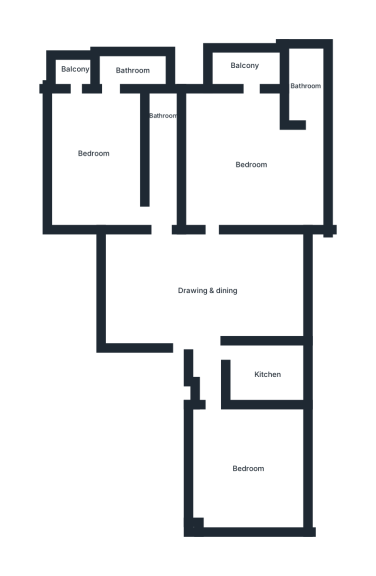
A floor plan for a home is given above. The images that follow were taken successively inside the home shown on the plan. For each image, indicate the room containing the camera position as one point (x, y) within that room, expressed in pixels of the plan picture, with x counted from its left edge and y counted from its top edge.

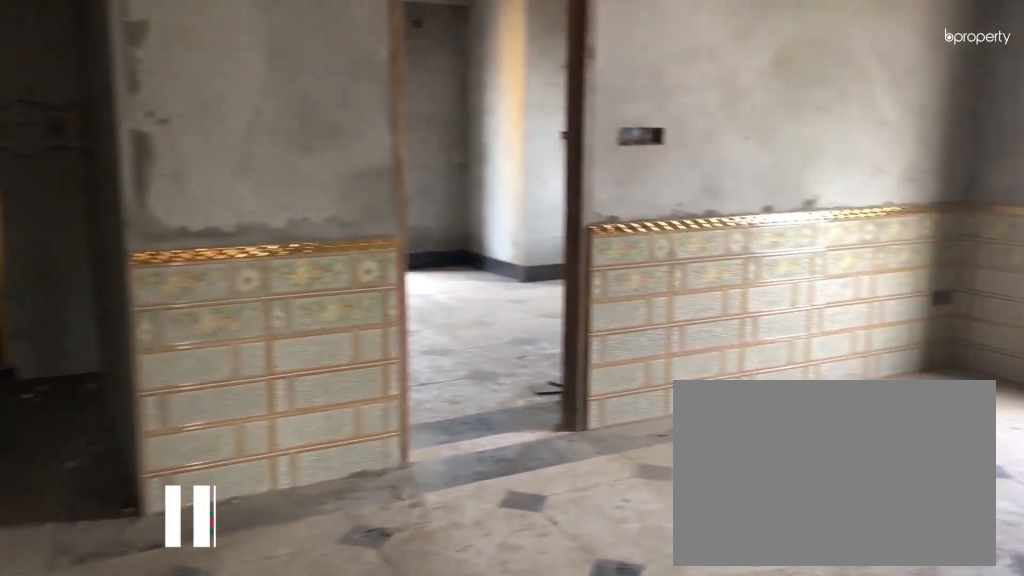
(207, 290)
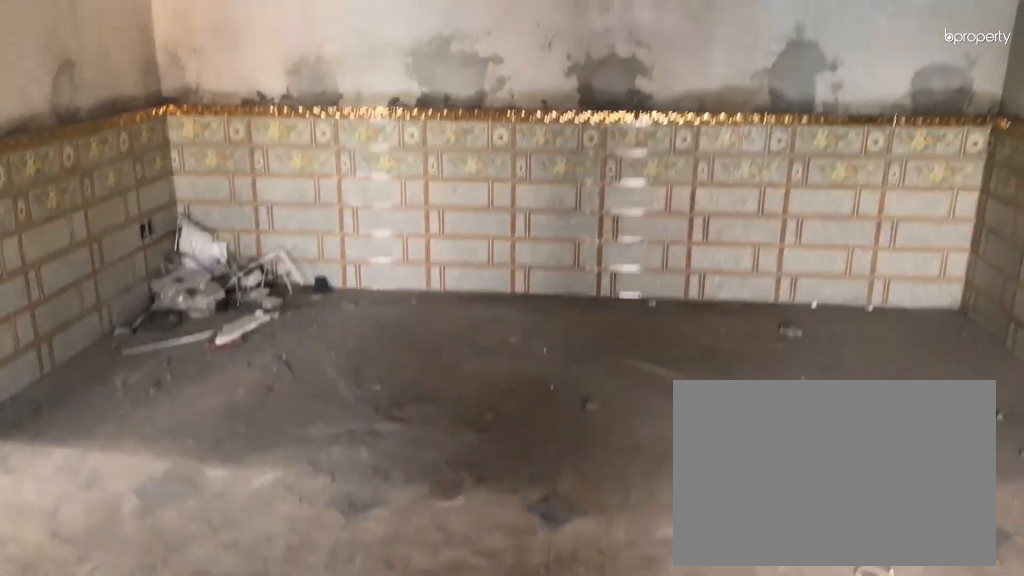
(207, 290)
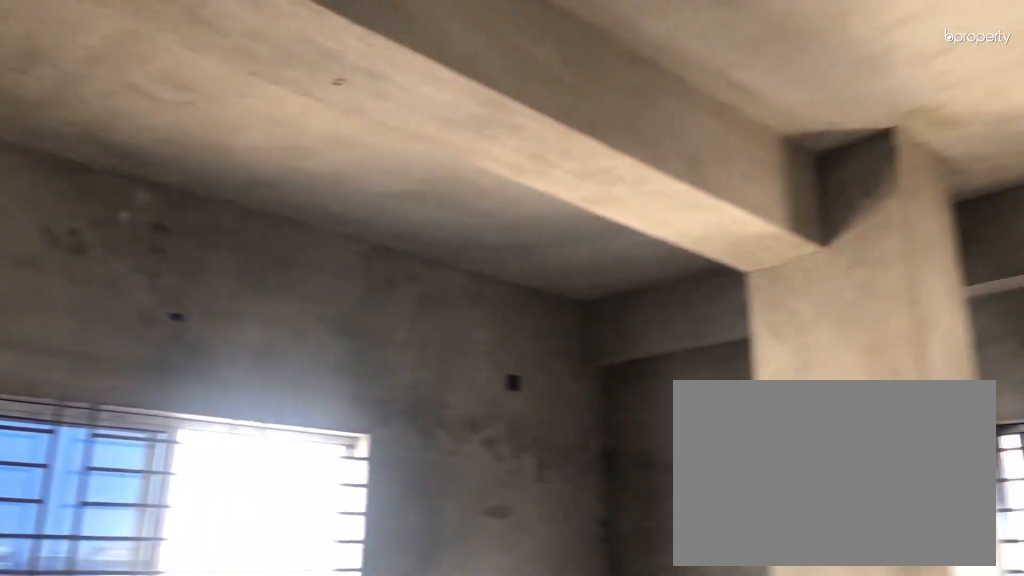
(249, 465)
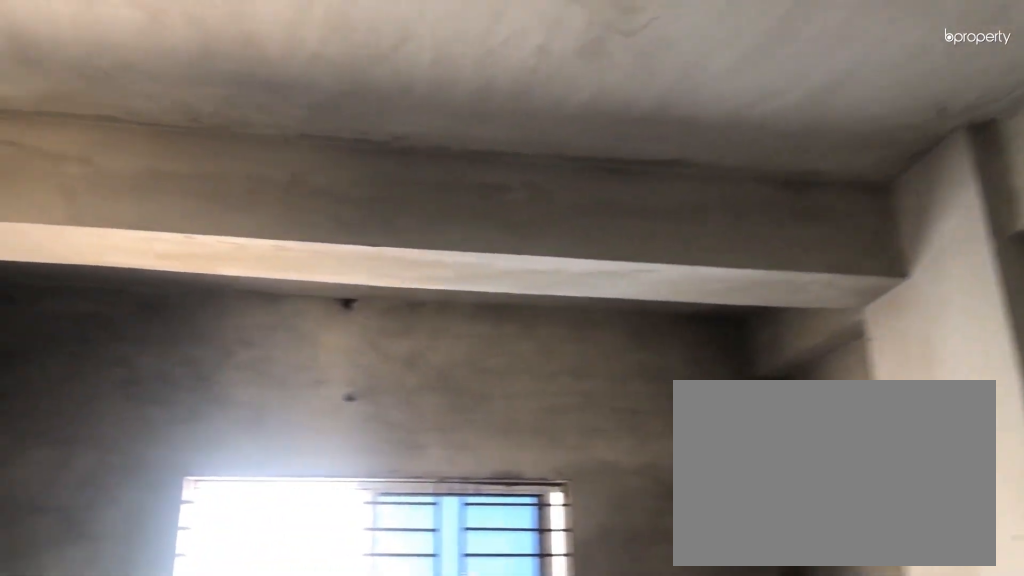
(253, 161)
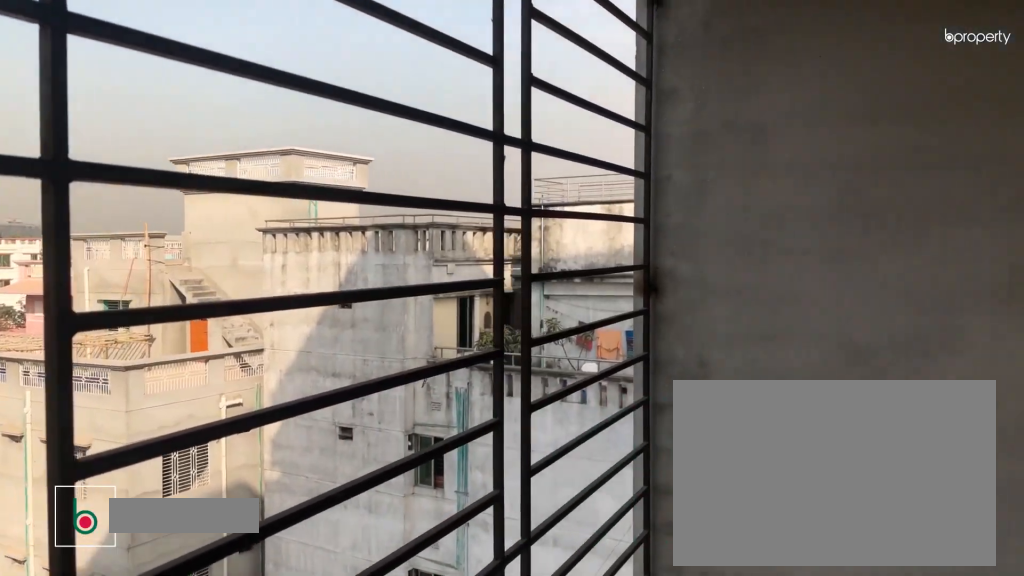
(243, 66)
